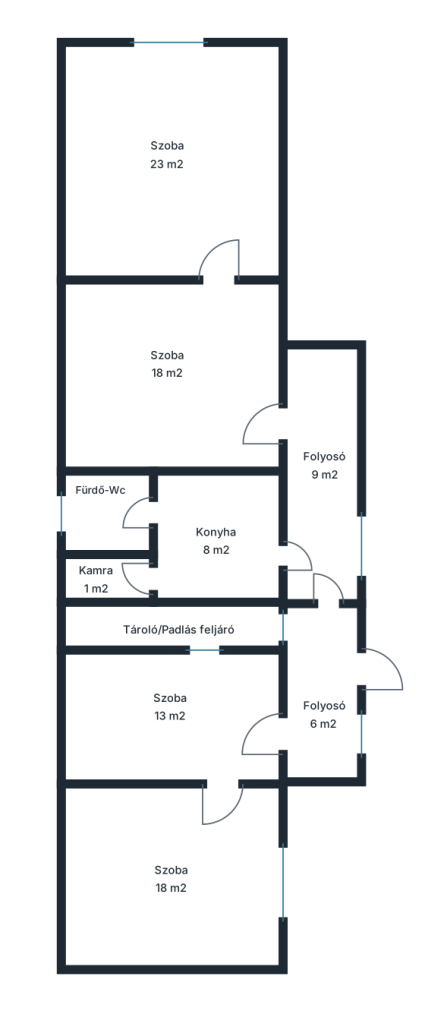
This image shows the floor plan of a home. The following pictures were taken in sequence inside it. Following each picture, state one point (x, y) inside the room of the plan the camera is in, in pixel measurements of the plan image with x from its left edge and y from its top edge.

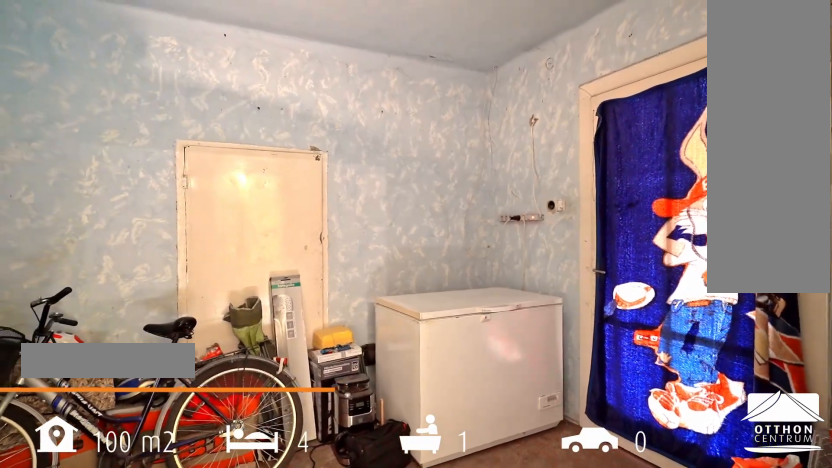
(160, 724)
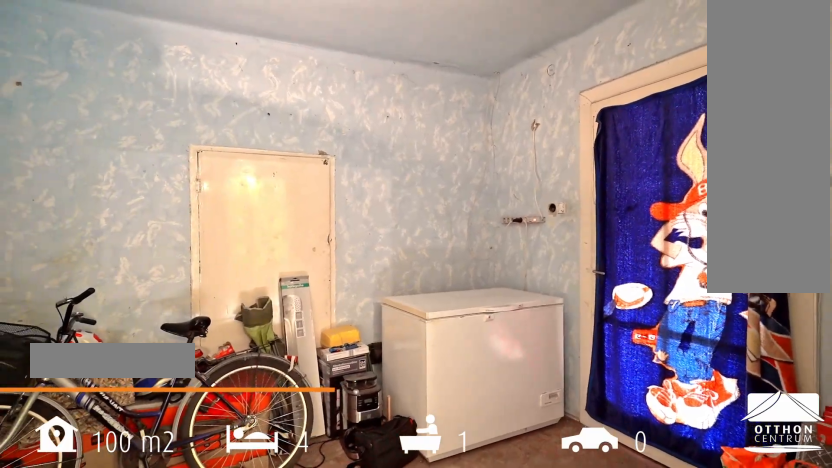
(160, 724)
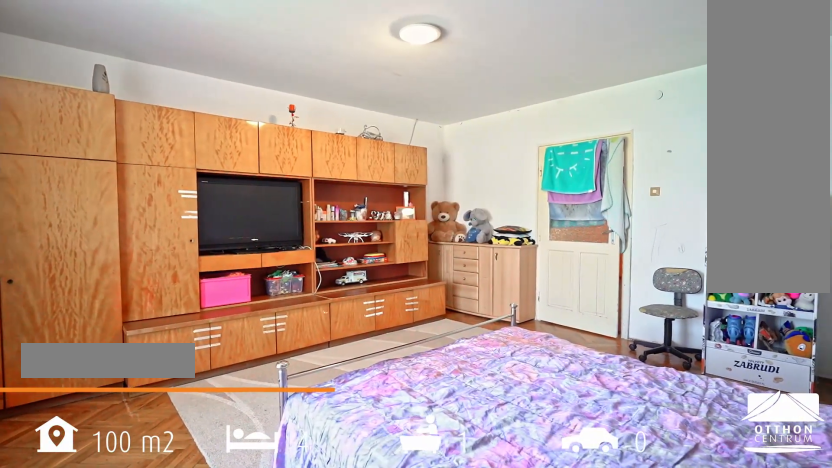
(171, 160)
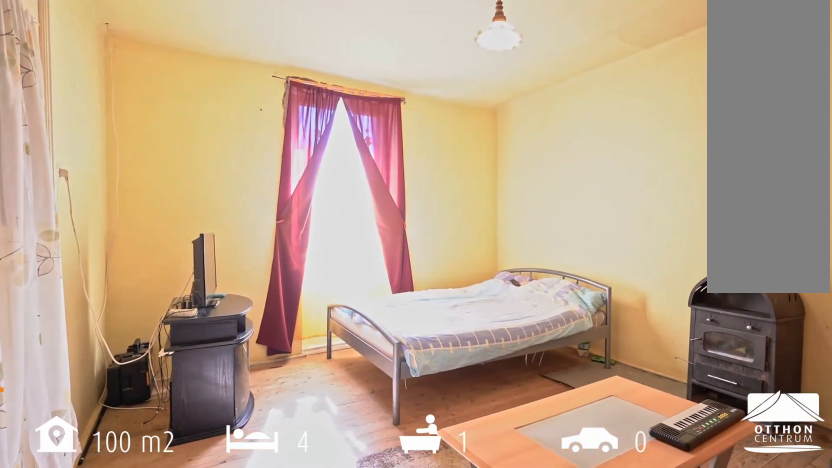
(164, 868)
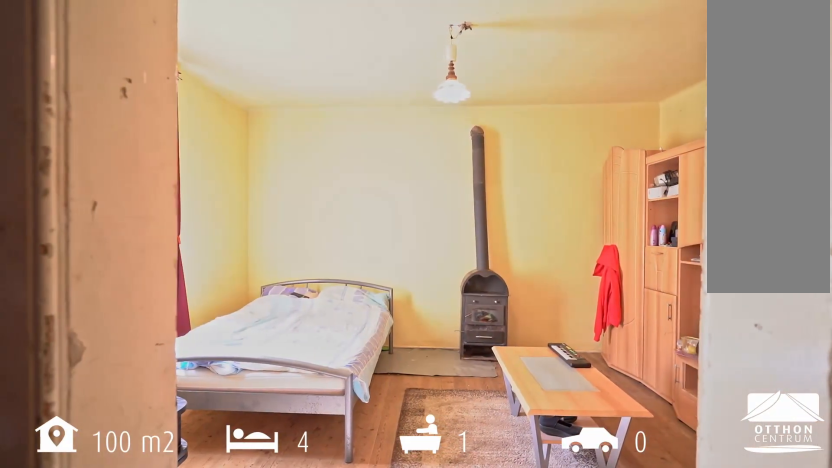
(164, 868)
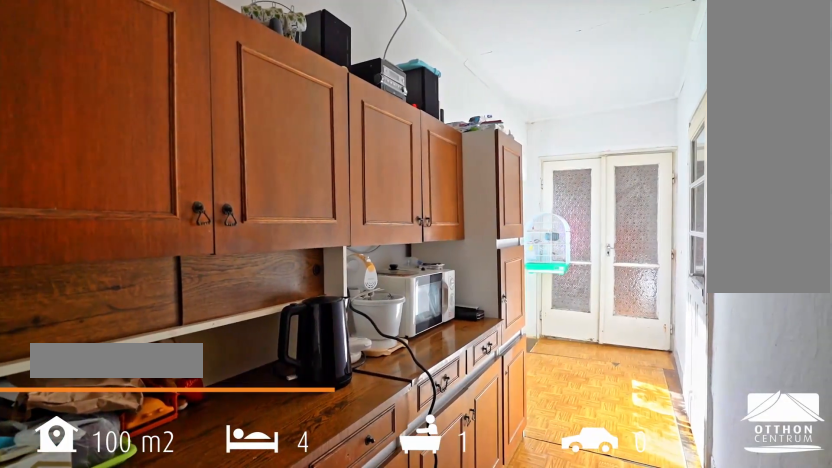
(321, 470)
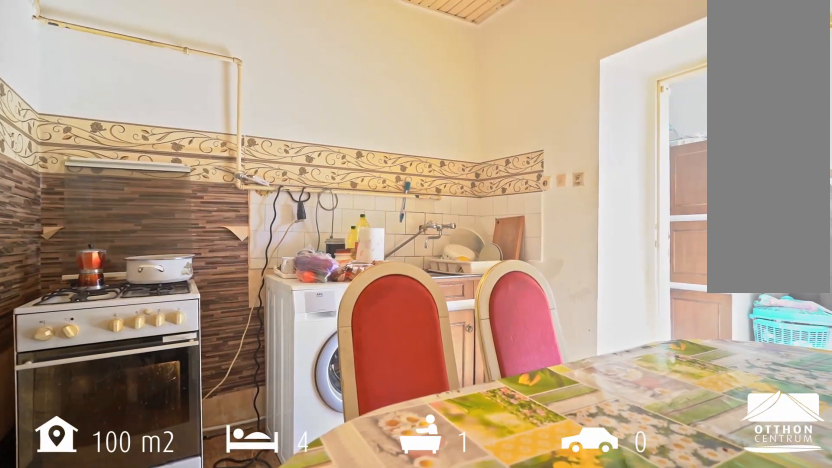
(214, 542)
